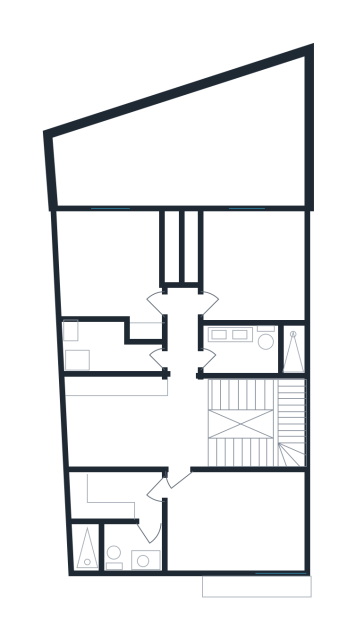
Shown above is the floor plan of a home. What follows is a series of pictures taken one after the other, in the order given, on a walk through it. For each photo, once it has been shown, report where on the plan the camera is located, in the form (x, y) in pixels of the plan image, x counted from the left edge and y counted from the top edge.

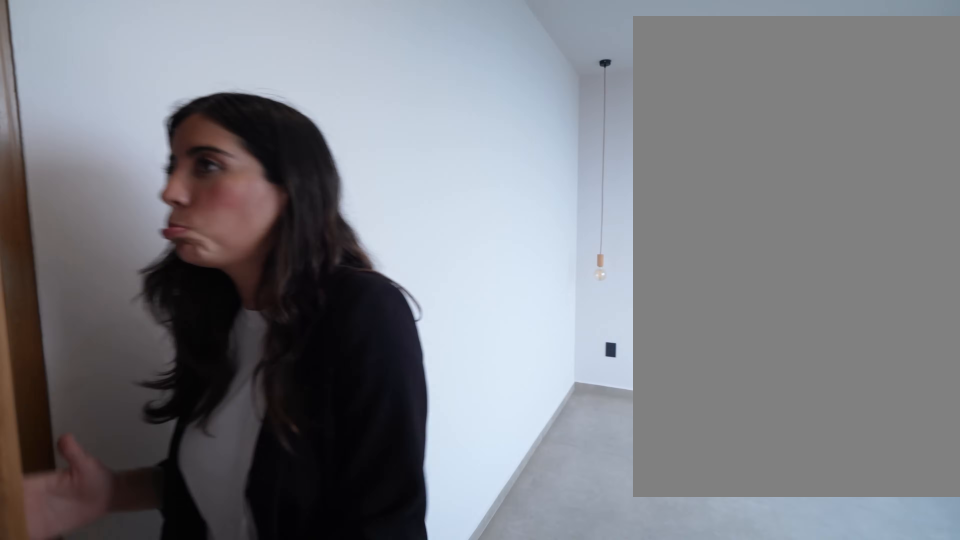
(171, 498)
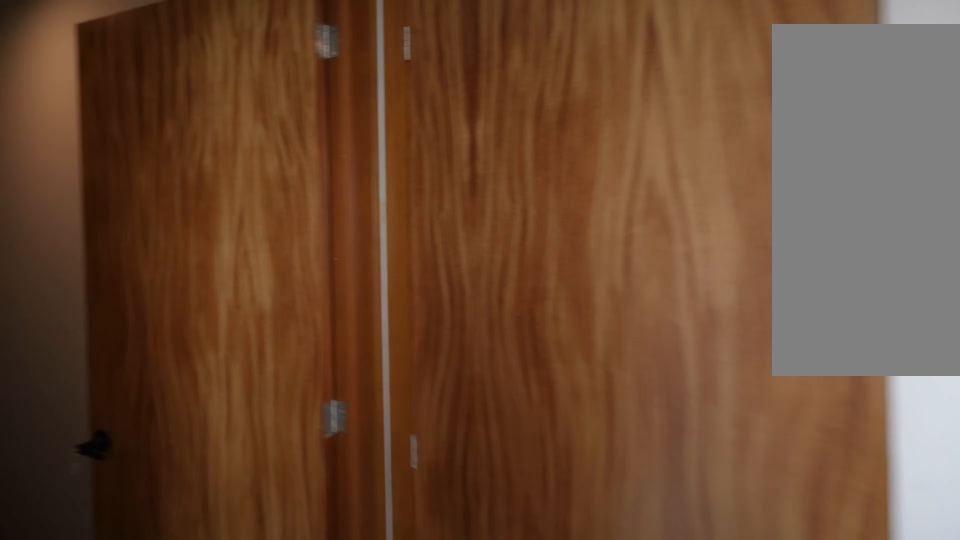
(172, 497)
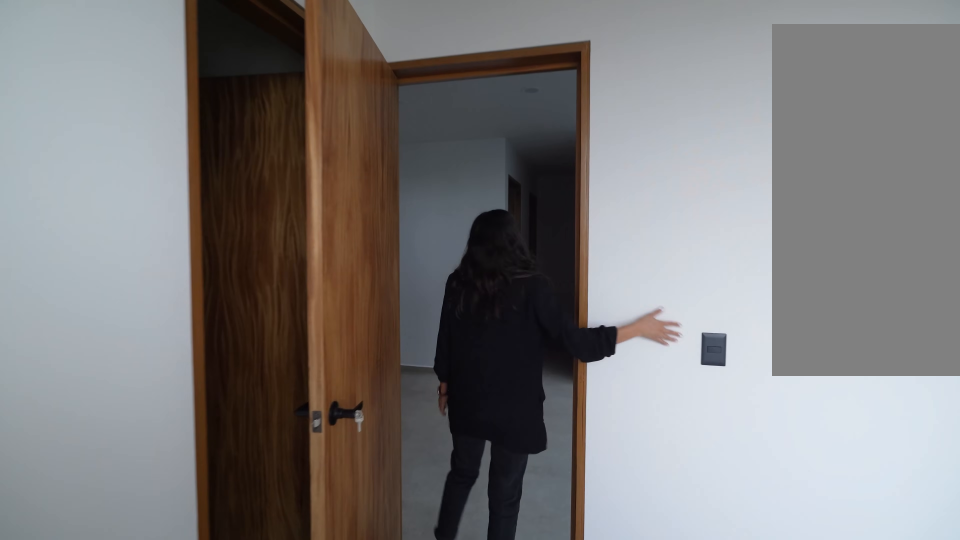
(172, 497)
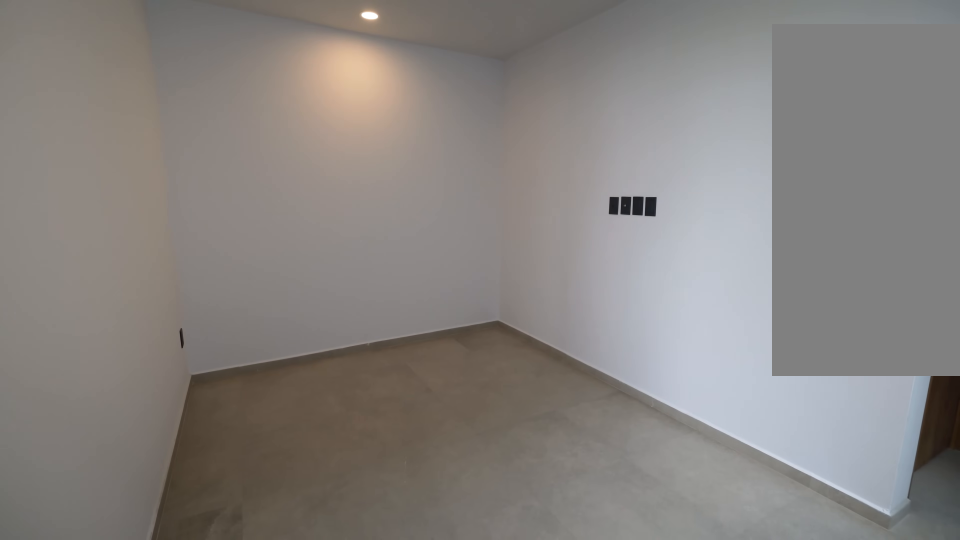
(179, 440)
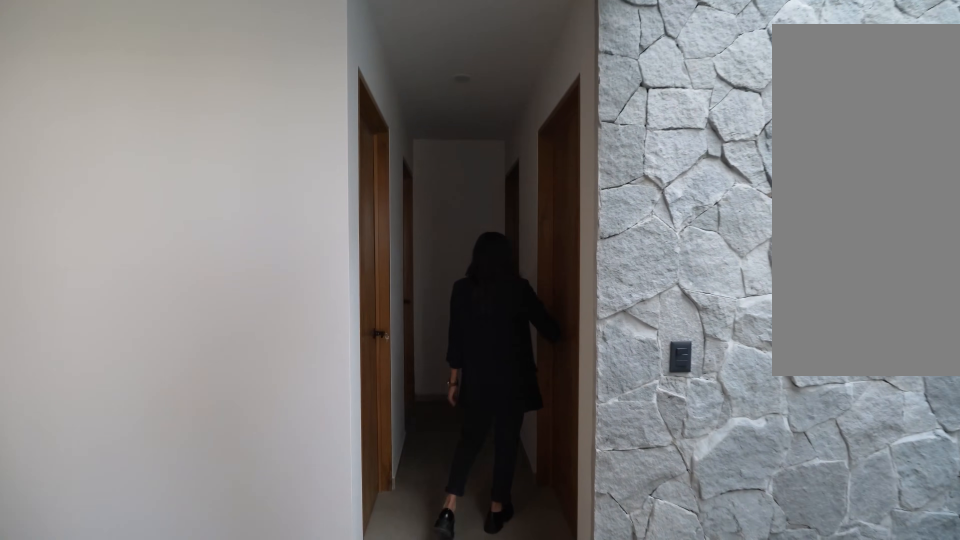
(183, 428)
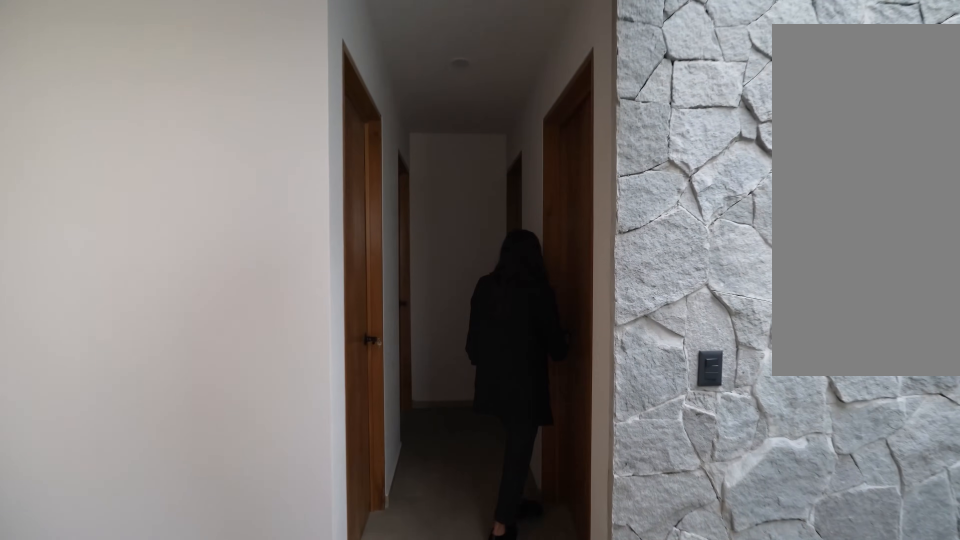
(179, 419)
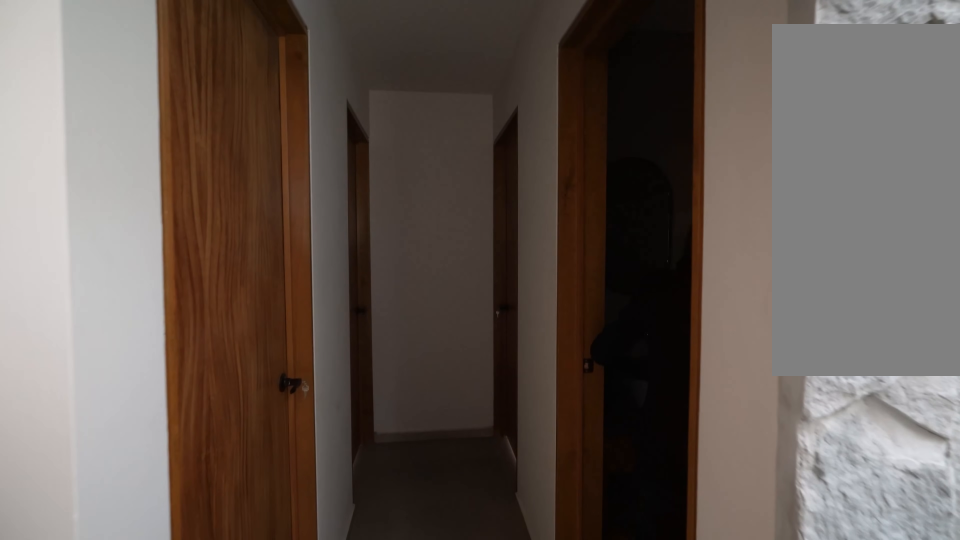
(171, 387)
